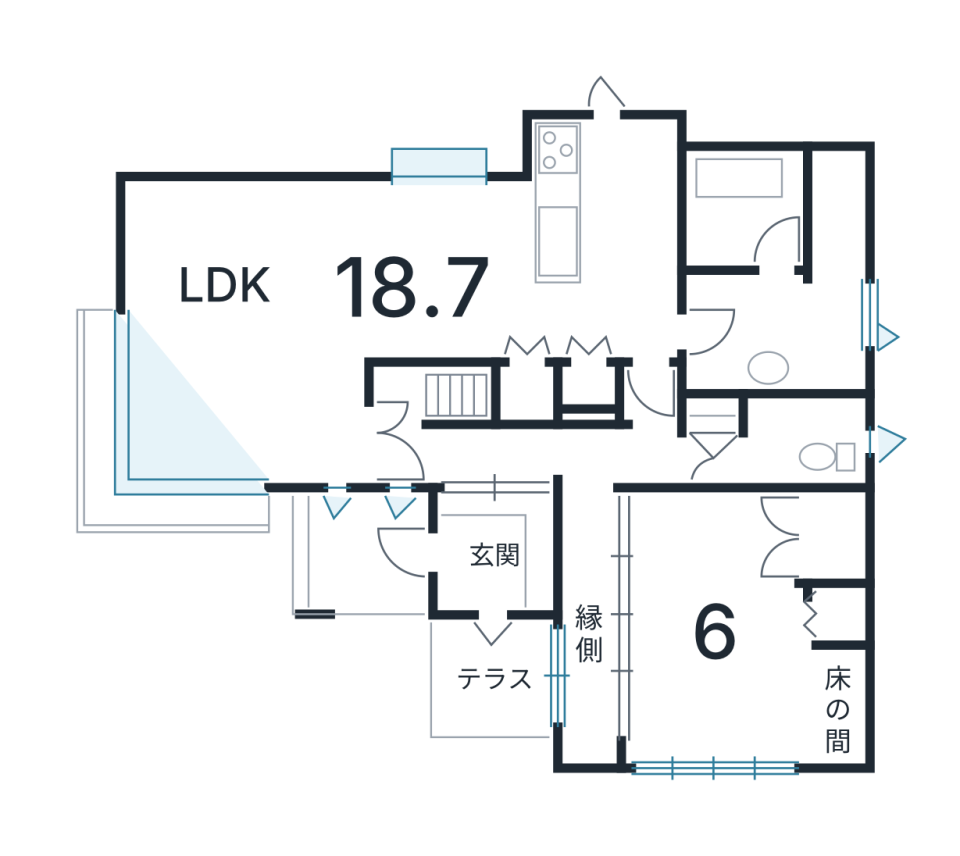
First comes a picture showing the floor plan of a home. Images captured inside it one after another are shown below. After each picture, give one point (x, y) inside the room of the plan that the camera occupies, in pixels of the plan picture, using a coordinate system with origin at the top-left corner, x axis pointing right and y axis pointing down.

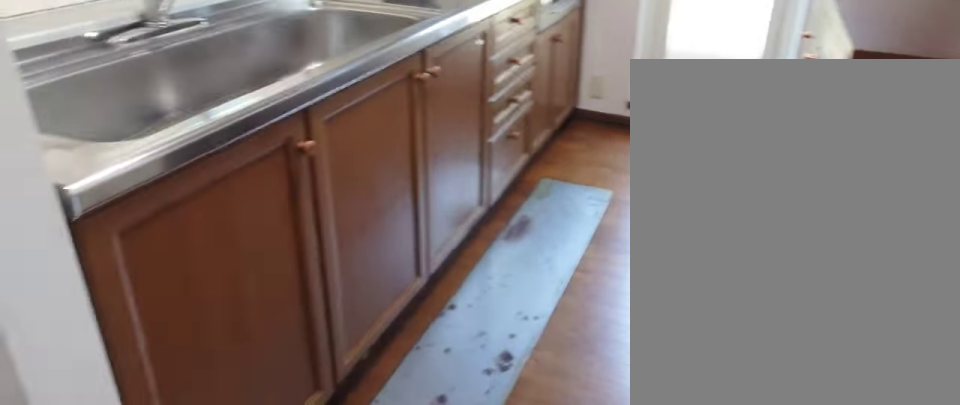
(601, 243)
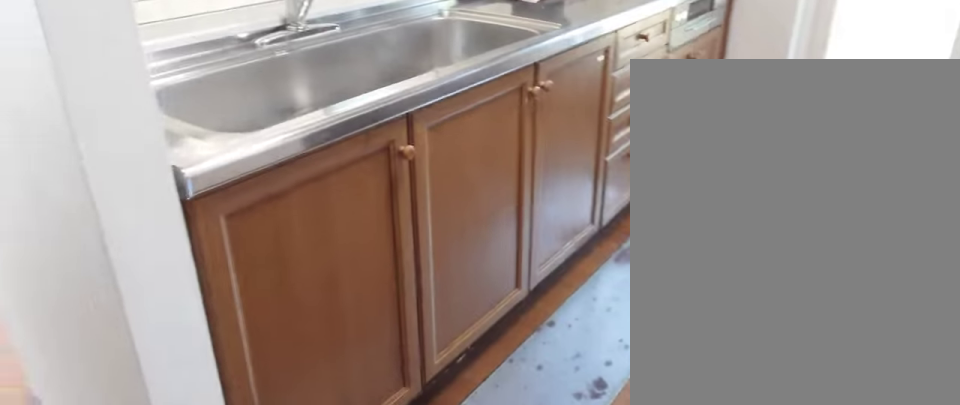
(601, 243)
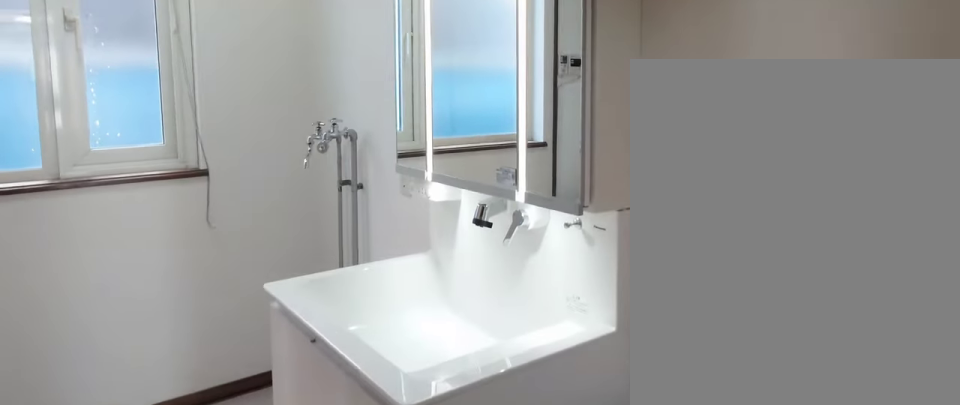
(781, 332)
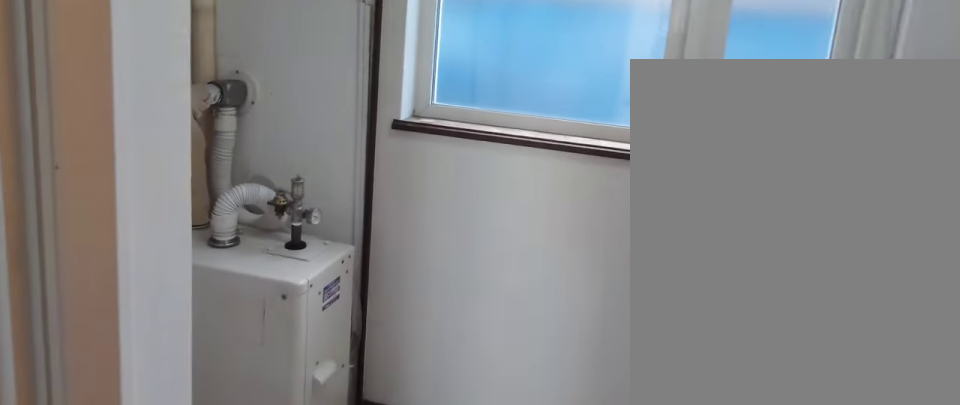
(781, 332)
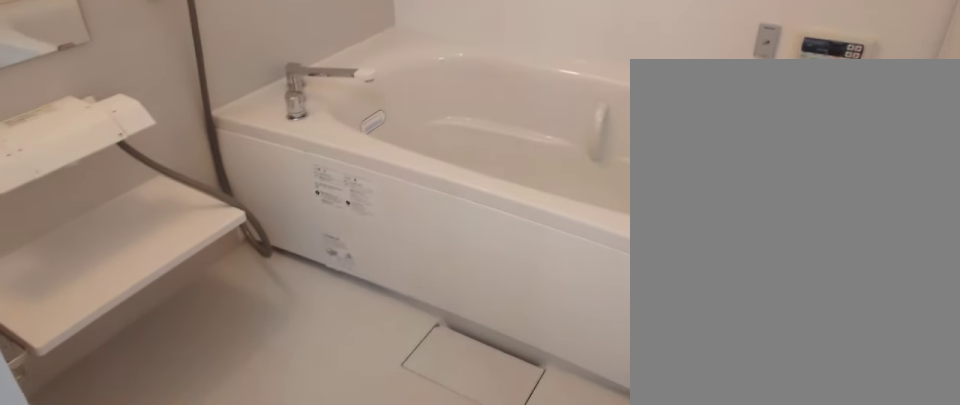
(737, 217)
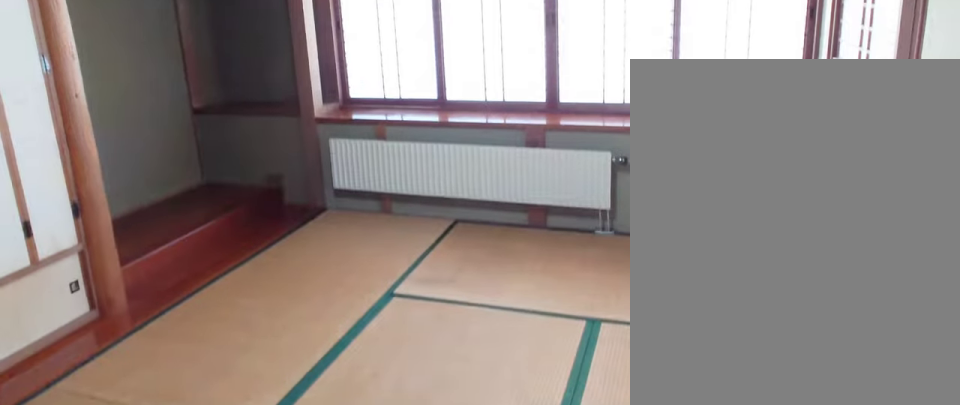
(709, 609)
